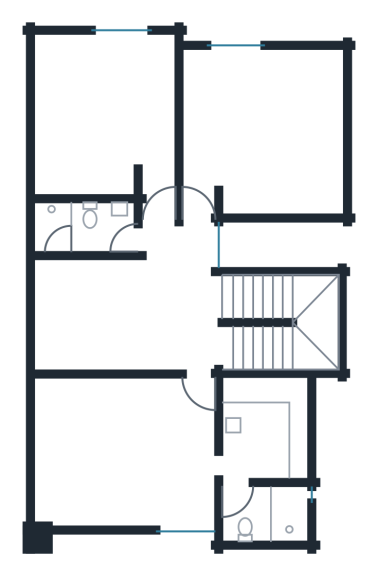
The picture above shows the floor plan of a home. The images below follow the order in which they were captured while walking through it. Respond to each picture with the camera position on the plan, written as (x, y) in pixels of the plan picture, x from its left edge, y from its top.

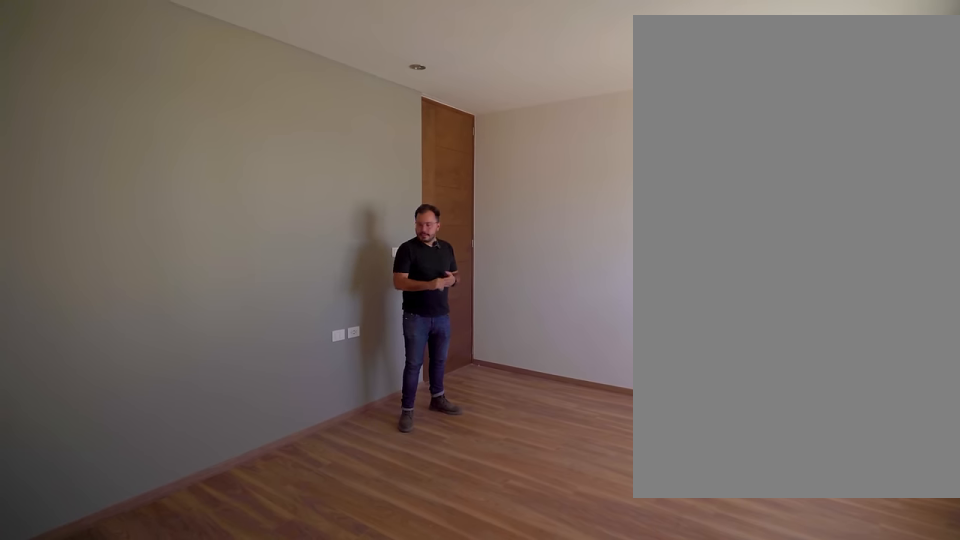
(56, 506)
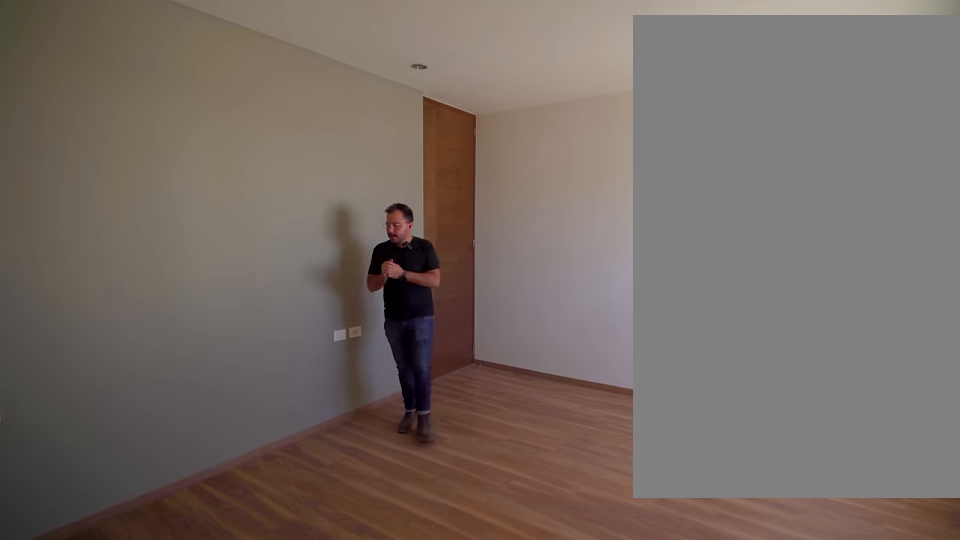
(56, 506)
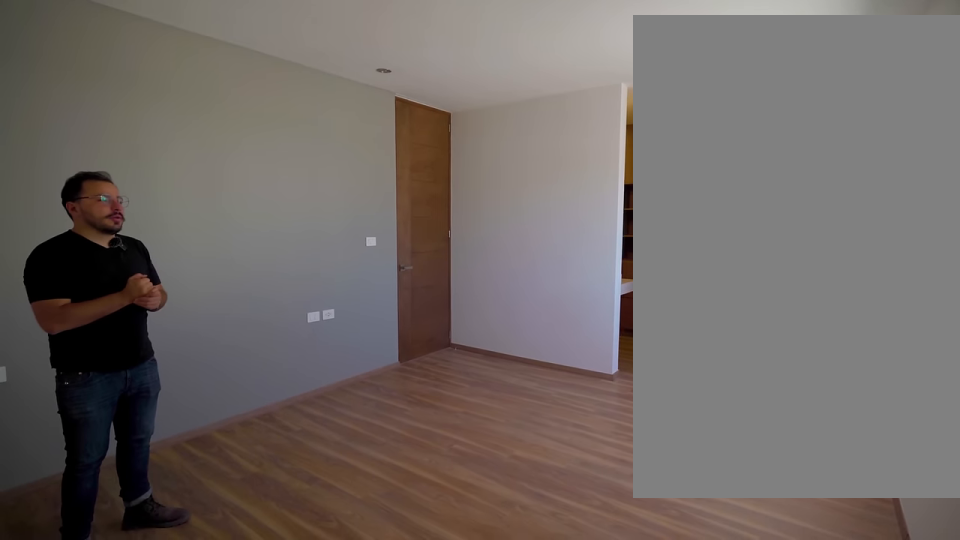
(54, 504)
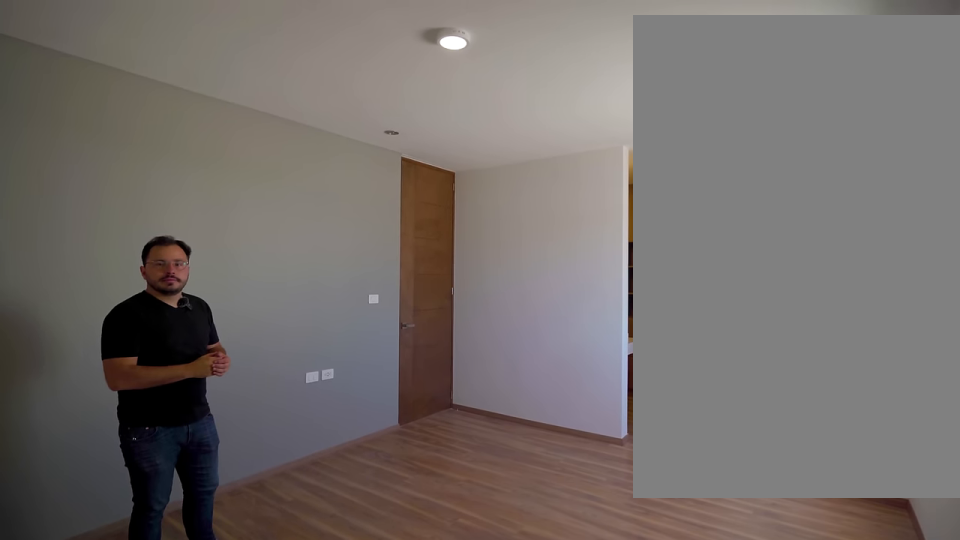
(54, 504)
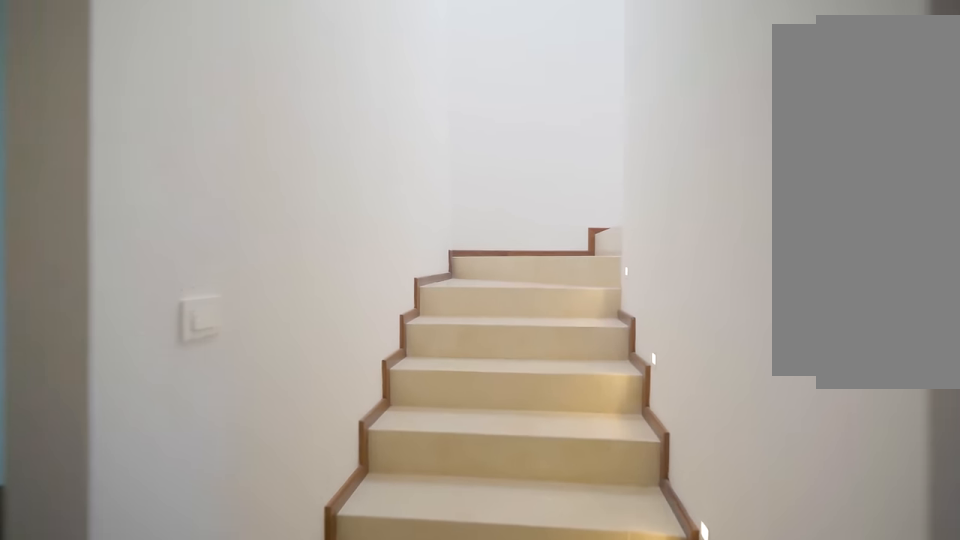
(201, 311)
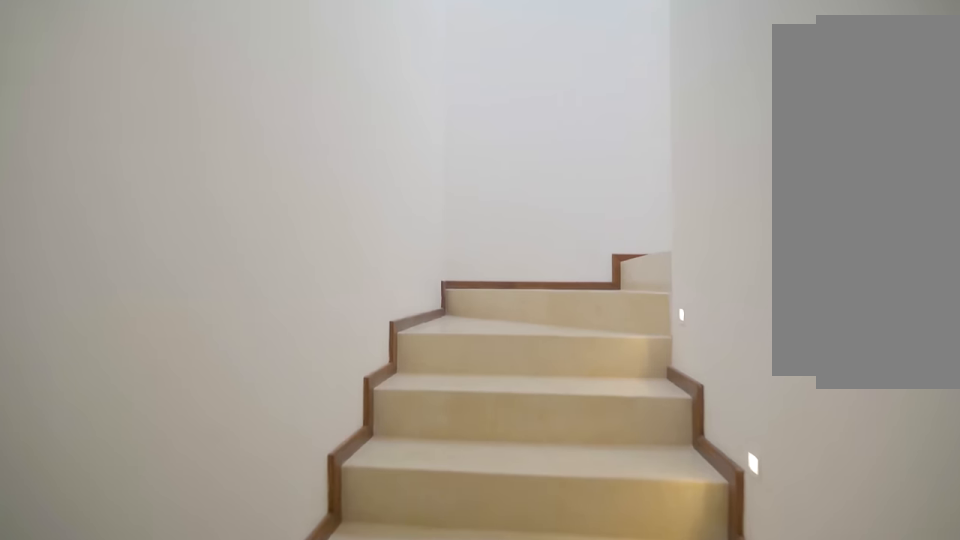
(218, 312)
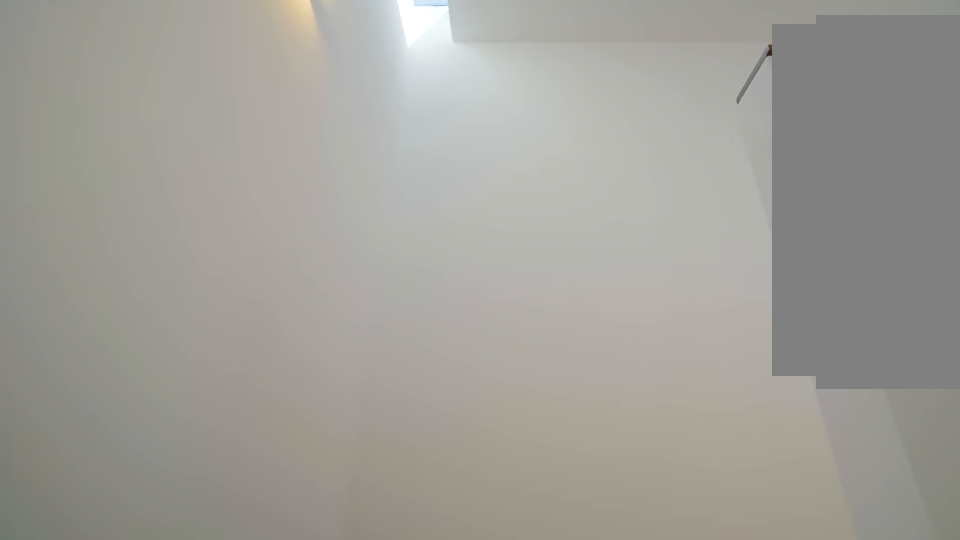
(295, 294)
